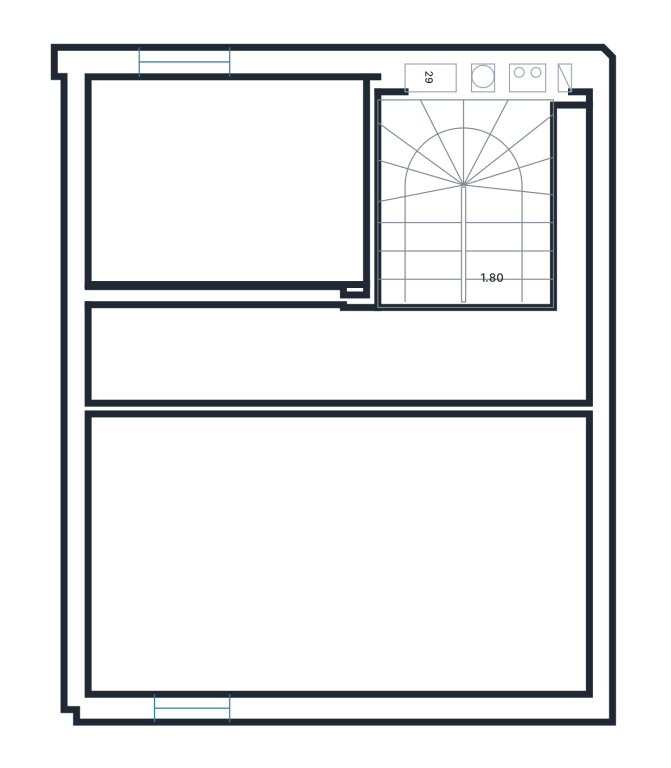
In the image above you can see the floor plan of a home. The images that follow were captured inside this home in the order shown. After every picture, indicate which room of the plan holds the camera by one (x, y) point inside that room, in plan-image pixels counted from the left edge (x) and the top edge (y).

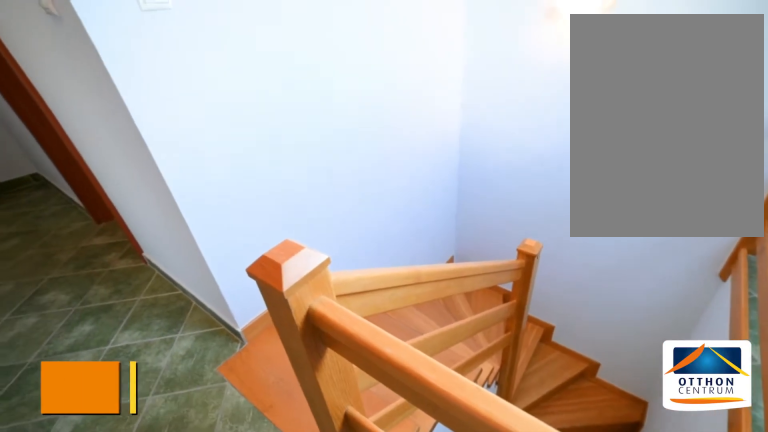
(445, 360)
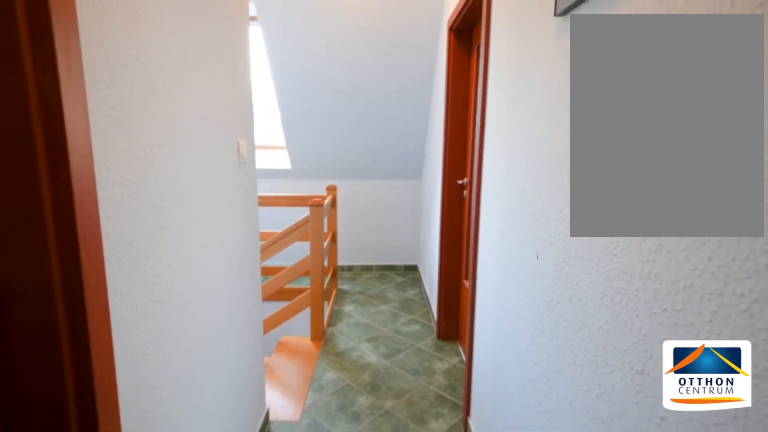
(445, 360)
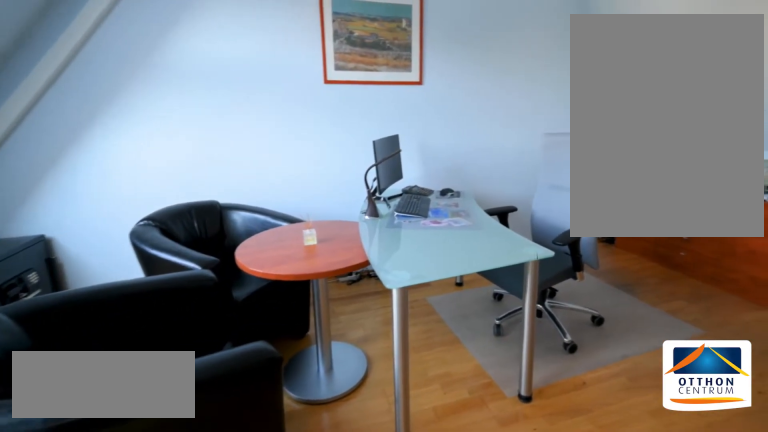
(276, 564)
